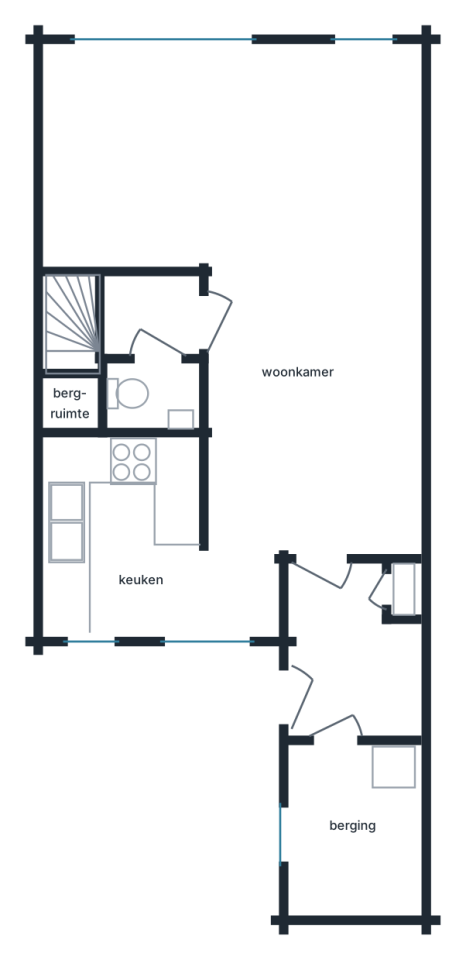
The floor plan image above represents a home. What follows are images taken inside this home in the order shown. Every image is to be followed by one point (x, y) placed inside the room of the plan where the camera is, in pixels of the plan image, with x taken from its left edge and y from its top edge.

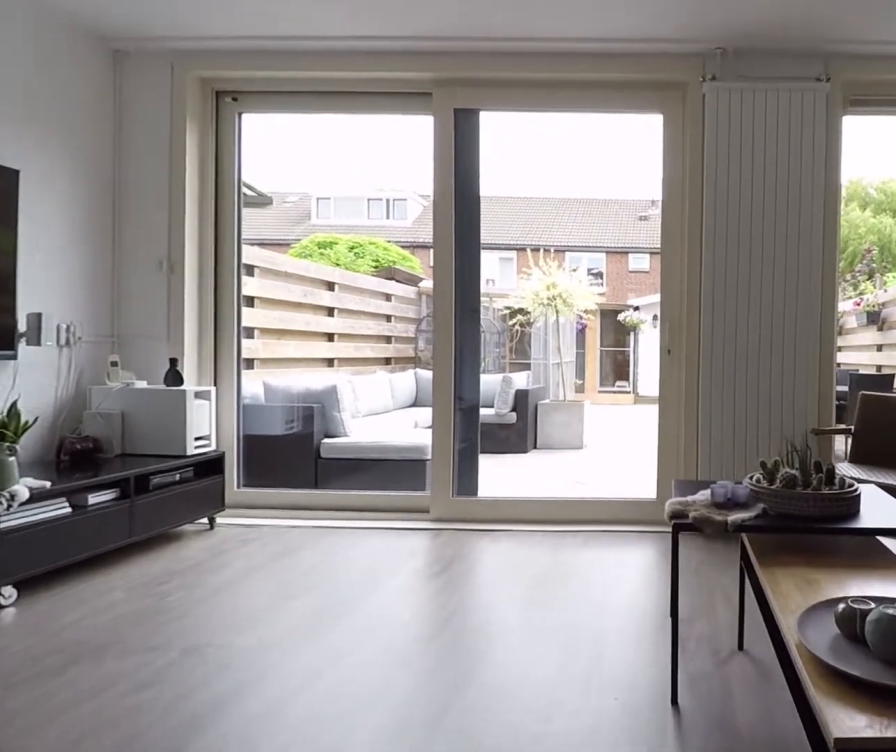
(71, 232)
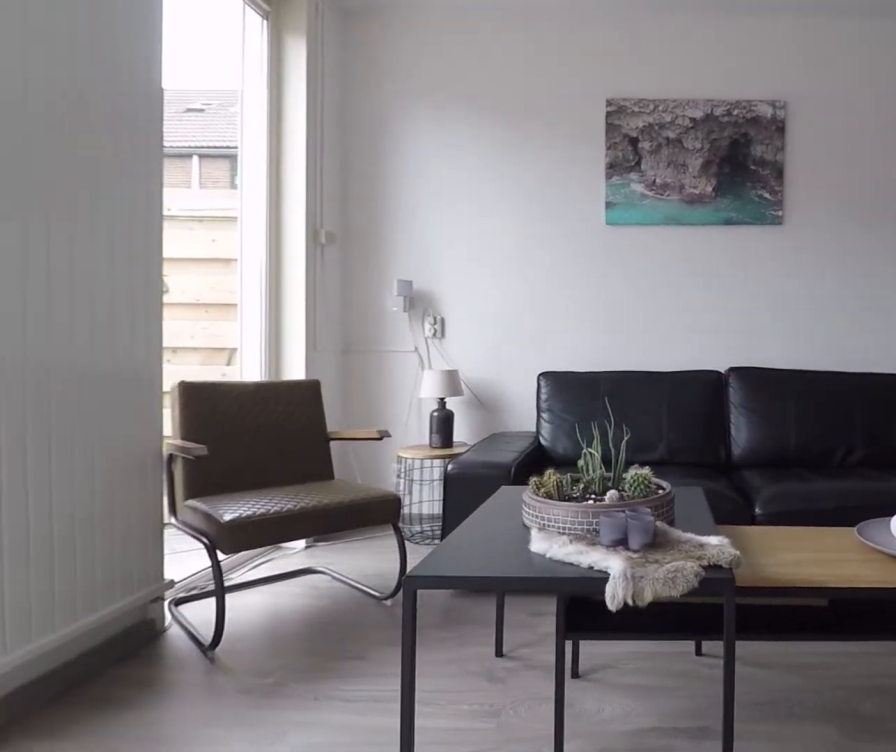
(71, 232)
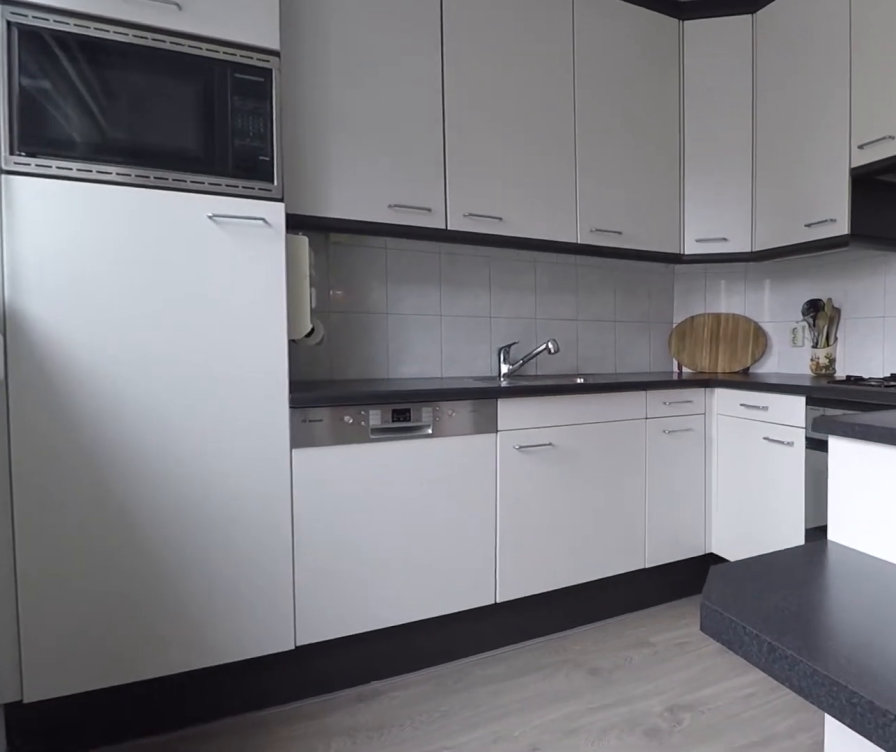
(142, 546)
